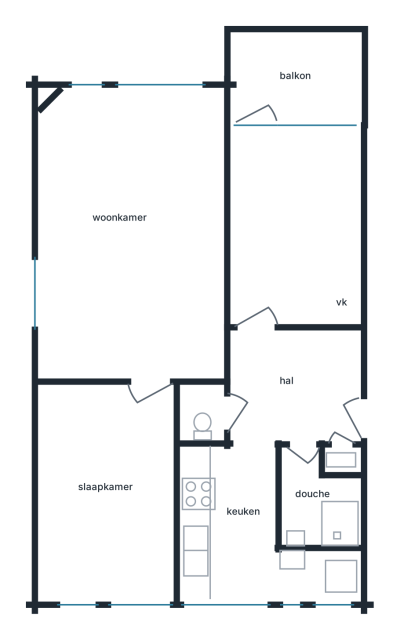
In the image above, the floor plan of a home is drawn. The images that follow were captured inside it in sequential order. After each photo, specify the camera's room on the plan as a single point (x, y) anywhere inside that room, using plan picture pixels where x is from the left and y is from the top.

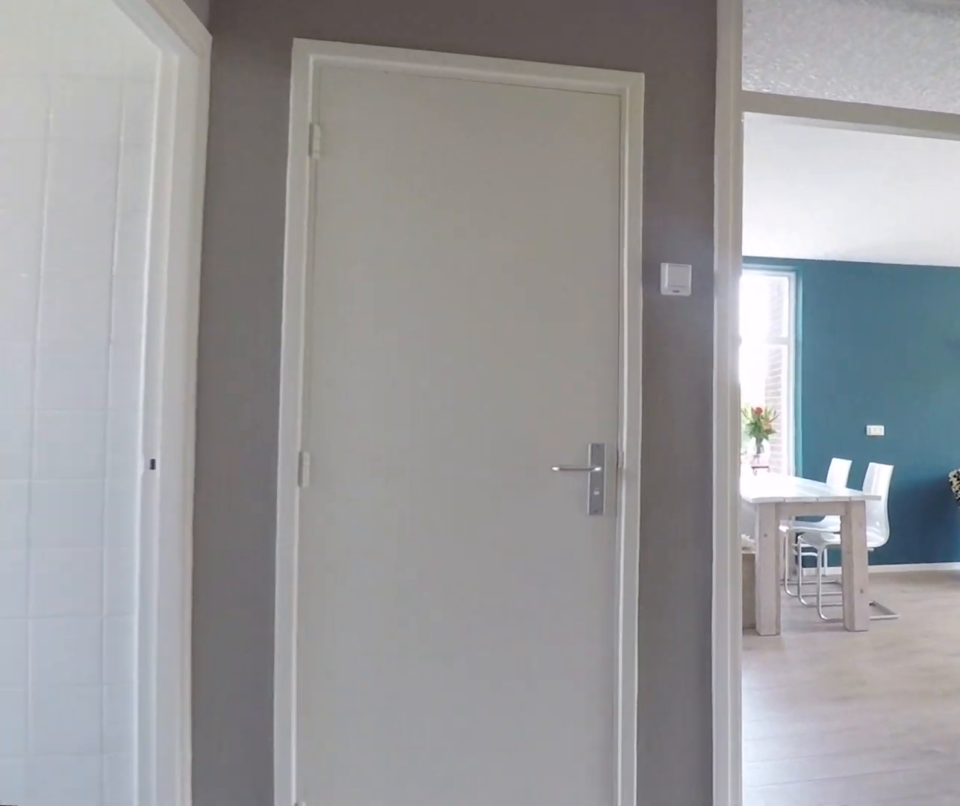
(294, 386)
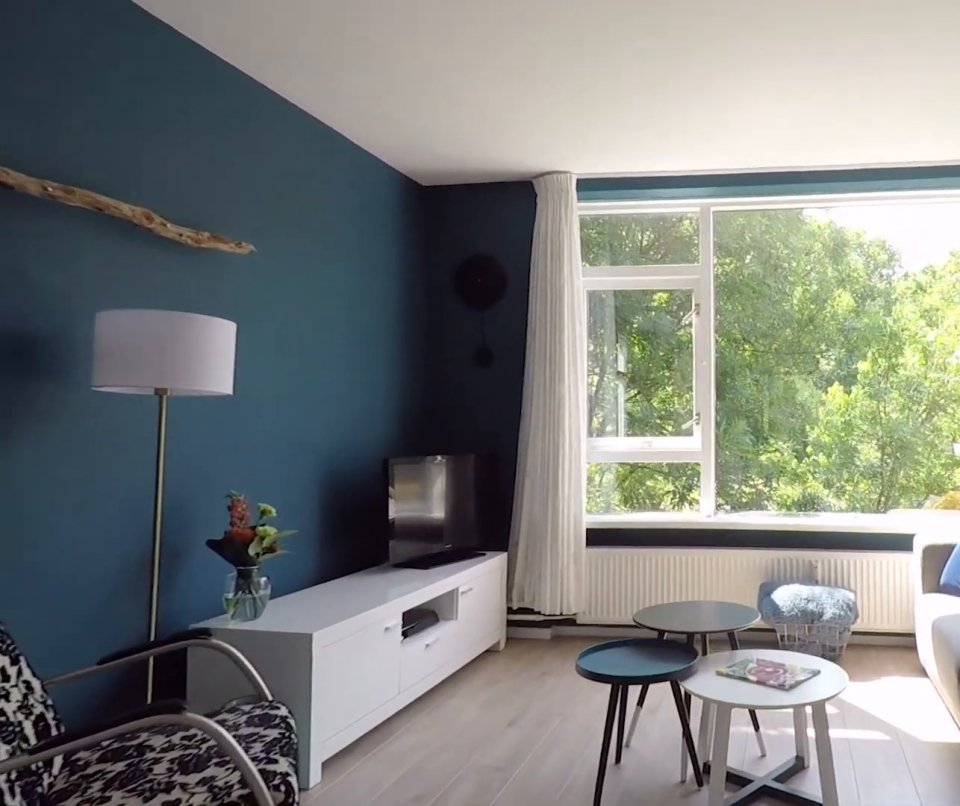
(132, 235)
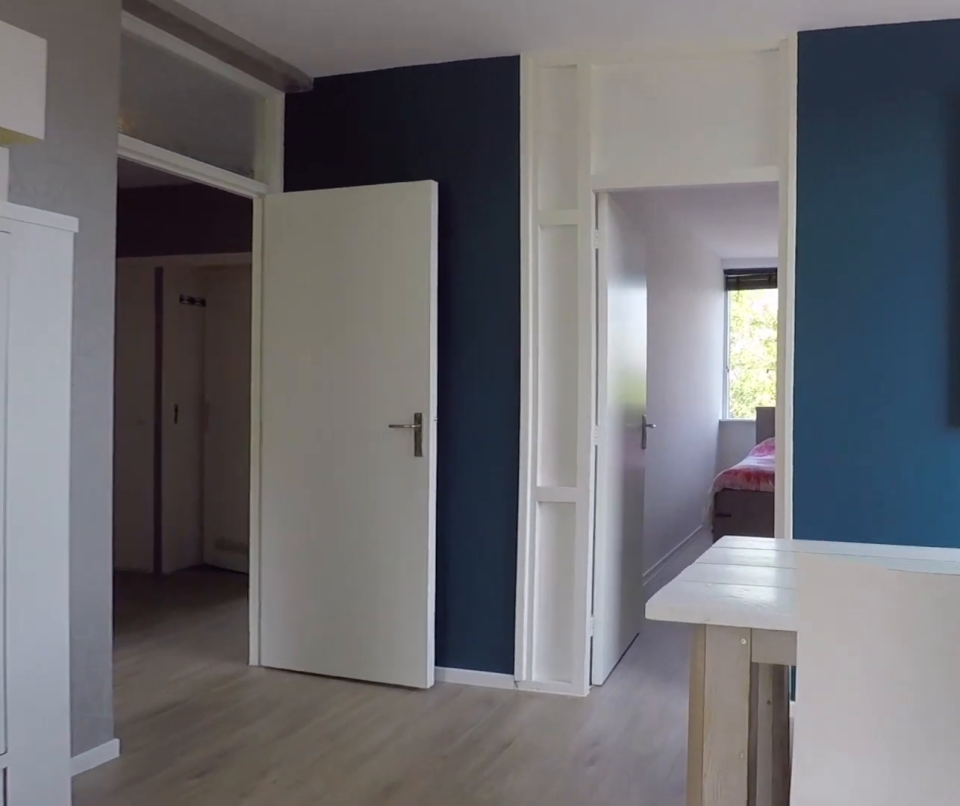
(132, 235)
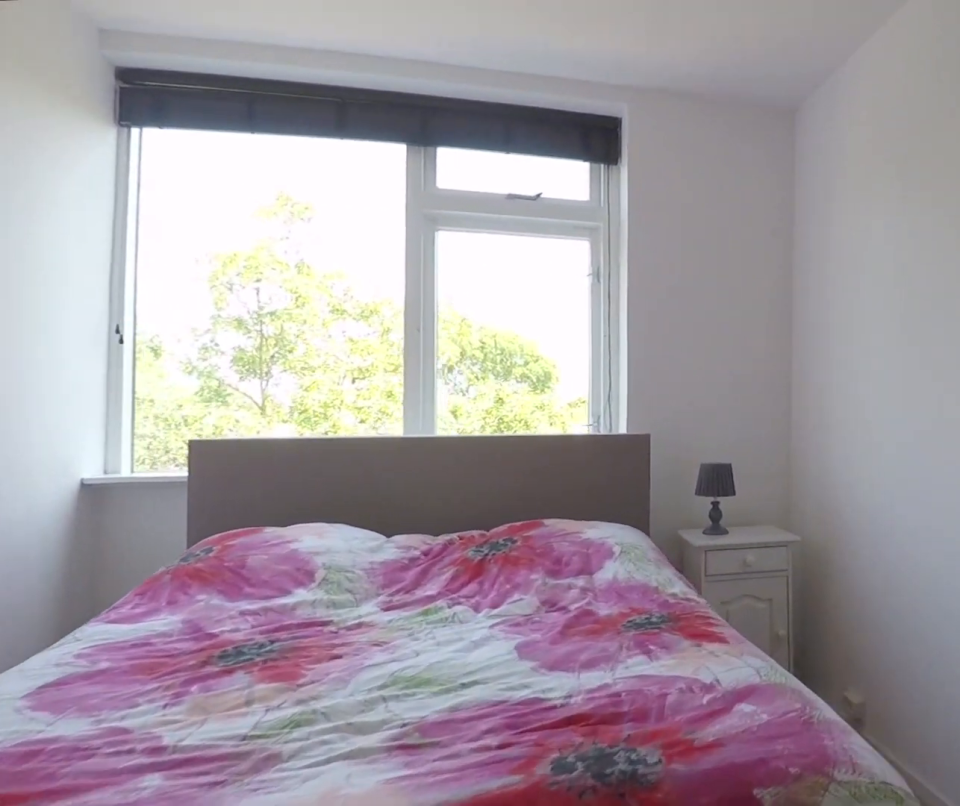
(108, 492)
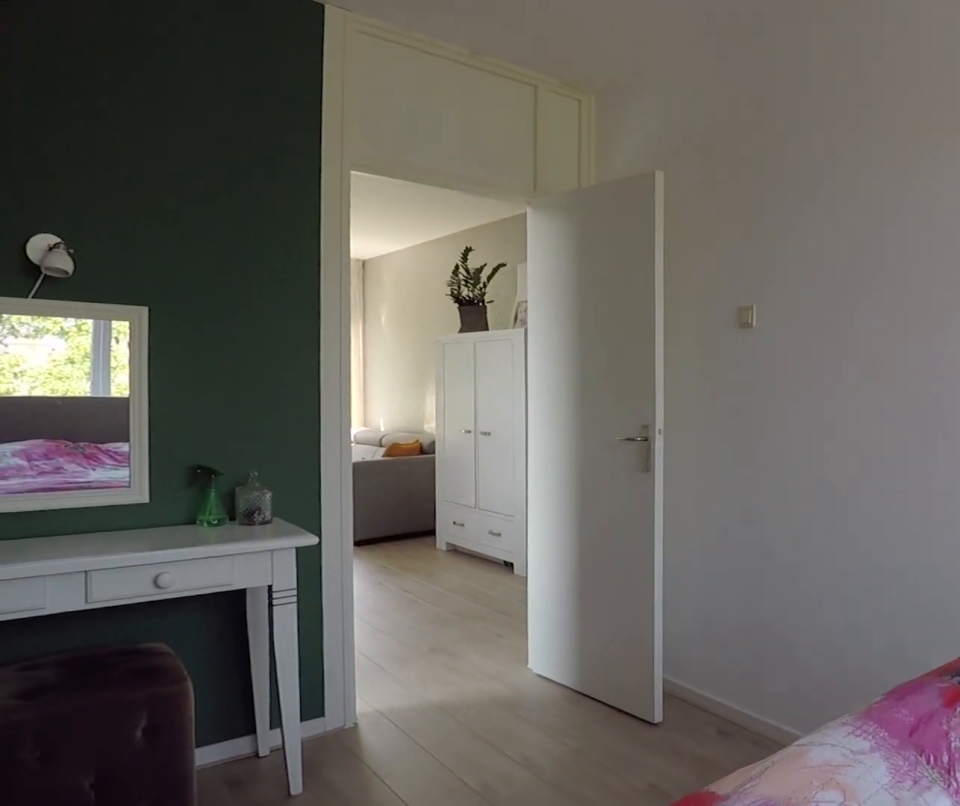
(108, 492)
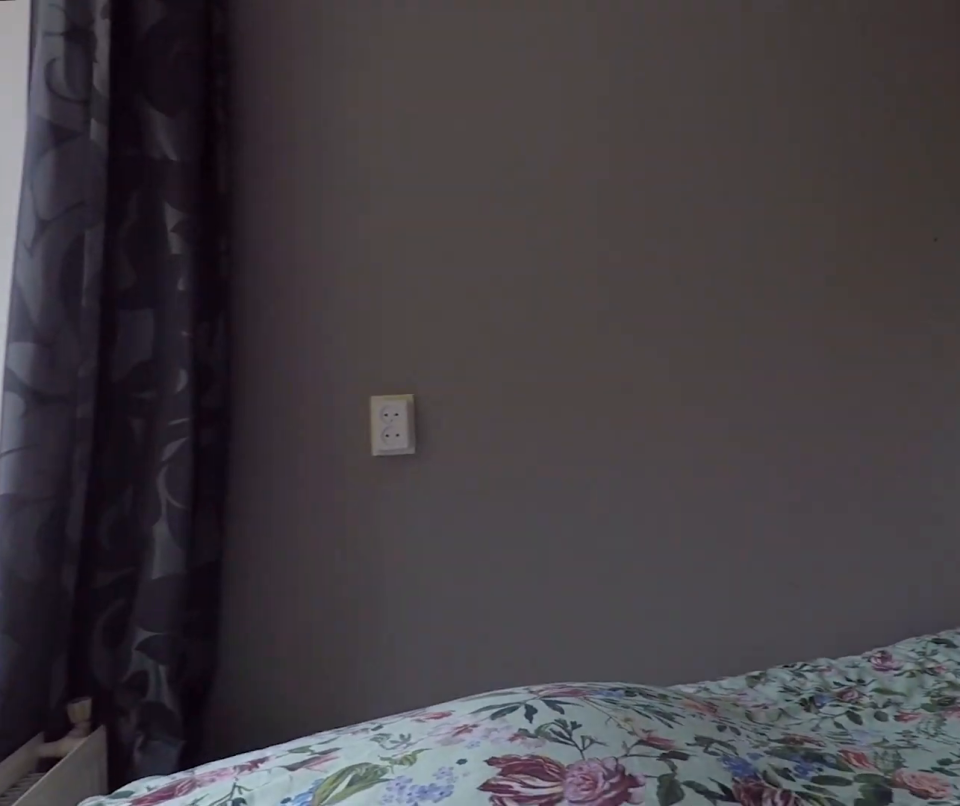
(294, 229)
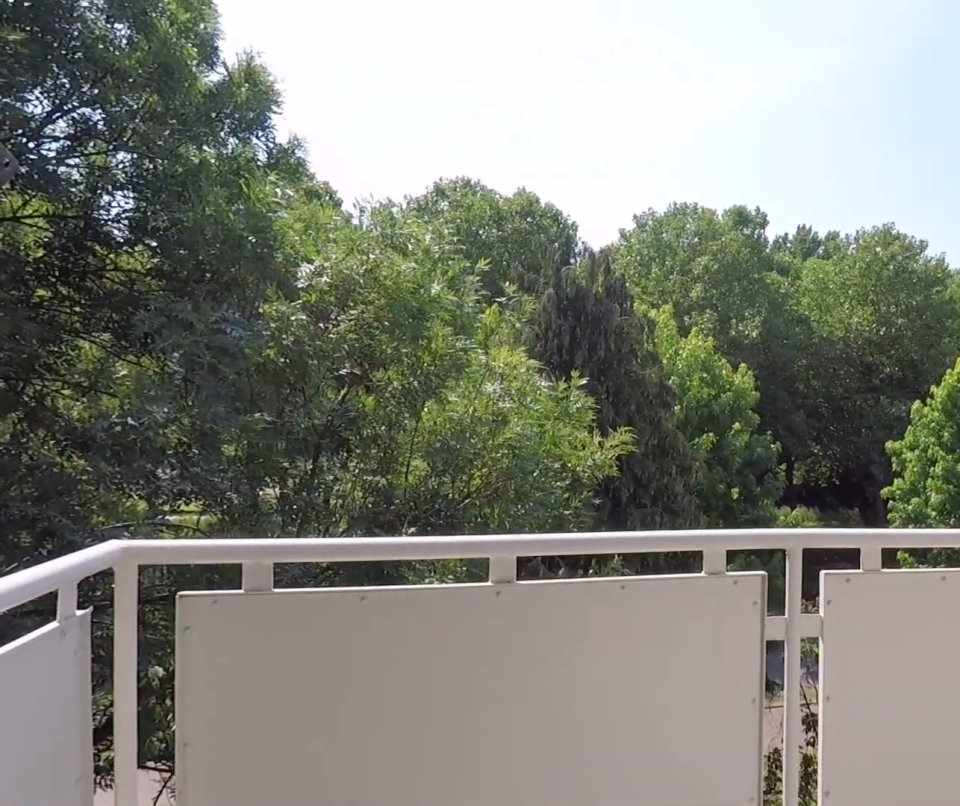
(295, 74)
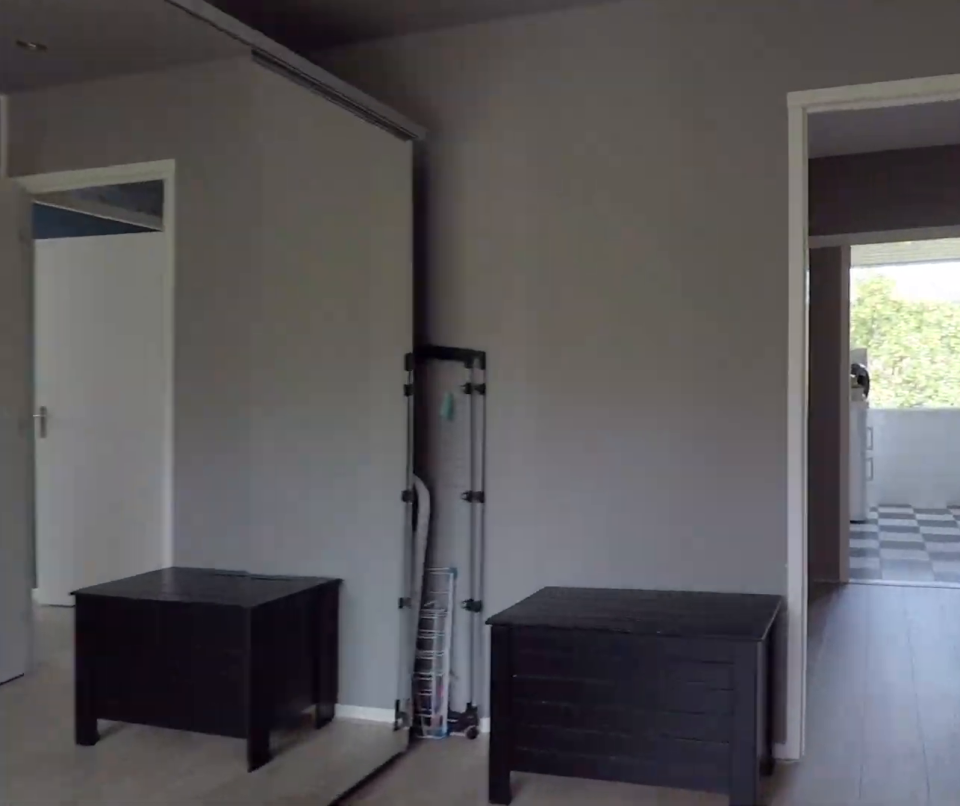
(294, 229)
